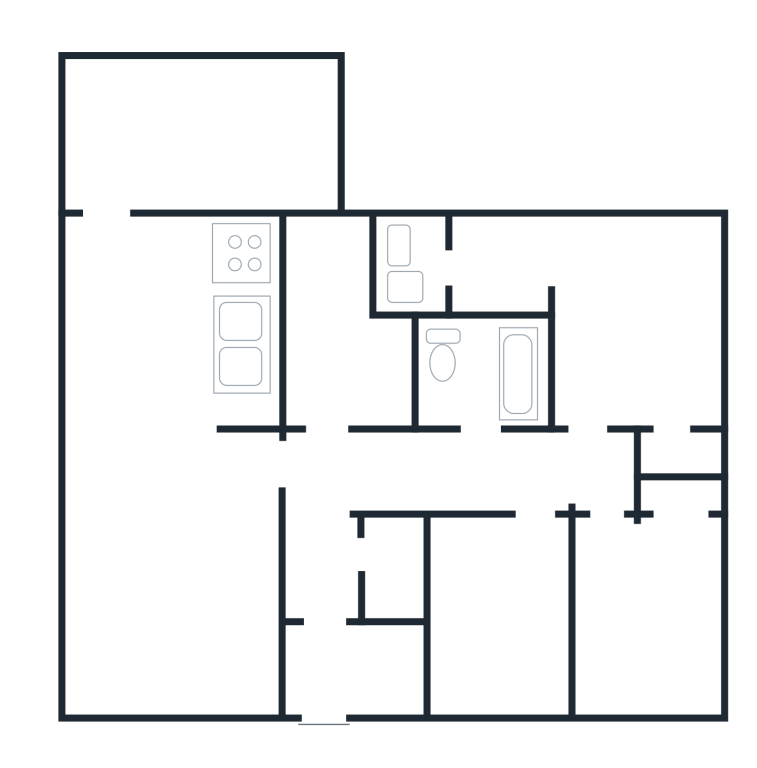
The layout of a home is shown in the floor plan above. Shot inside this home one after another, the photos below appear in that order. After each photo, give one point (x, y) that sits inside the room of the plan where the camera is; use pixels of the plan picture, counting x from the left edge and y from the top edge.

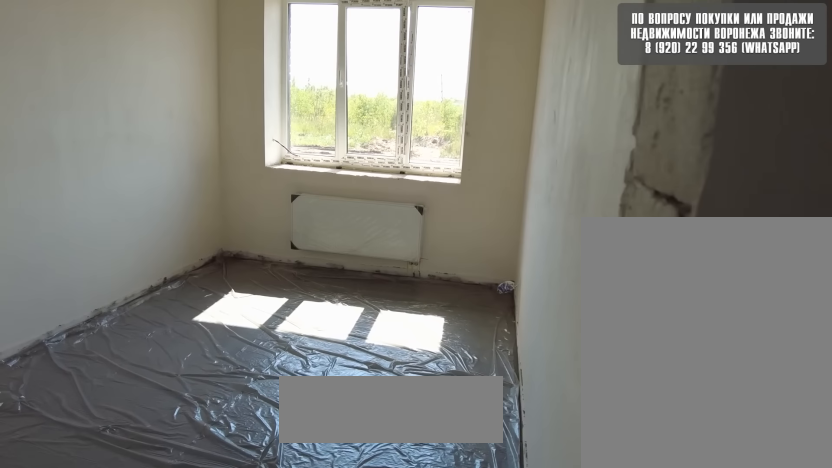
(625, 584)
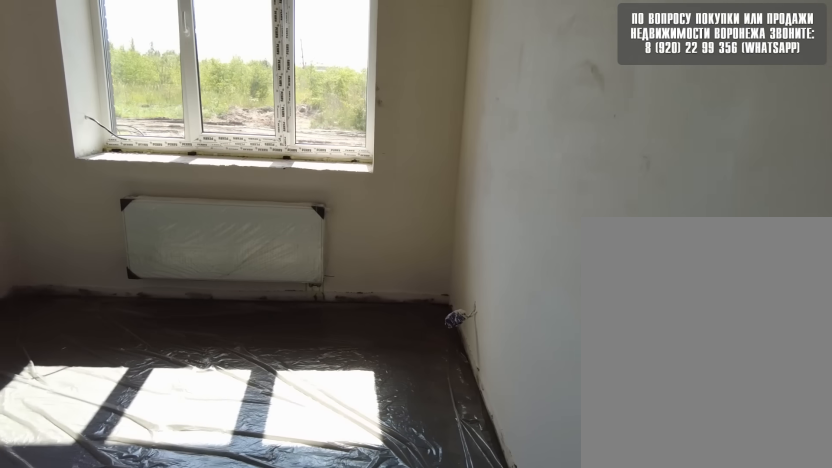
(628, 609)
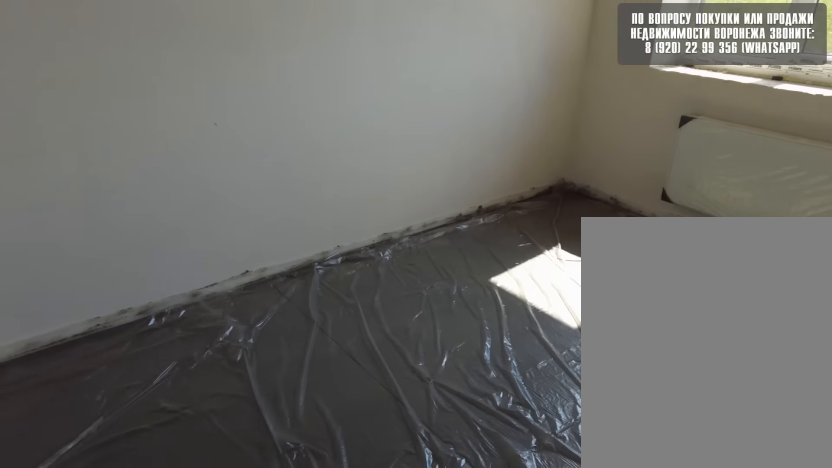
(627, 578)
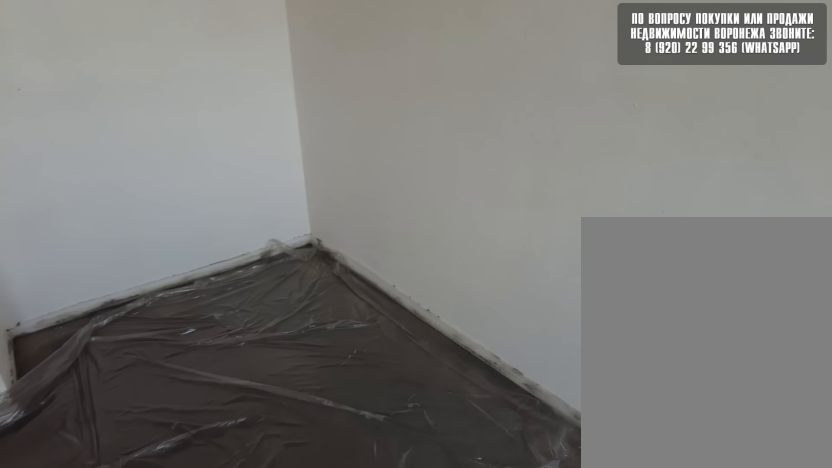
(628, 606)
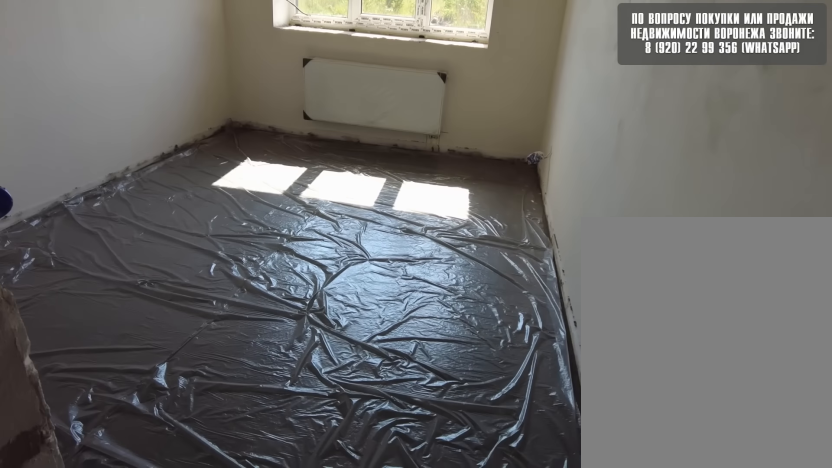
(628, 609)
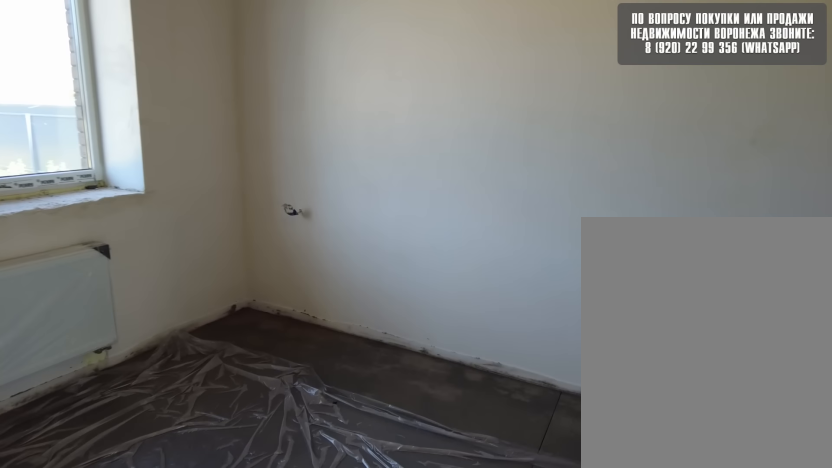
(624, 417)
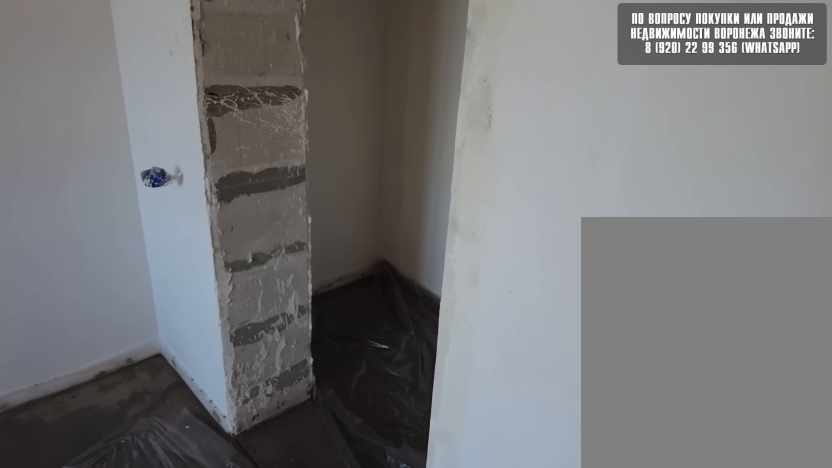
(623, 414)
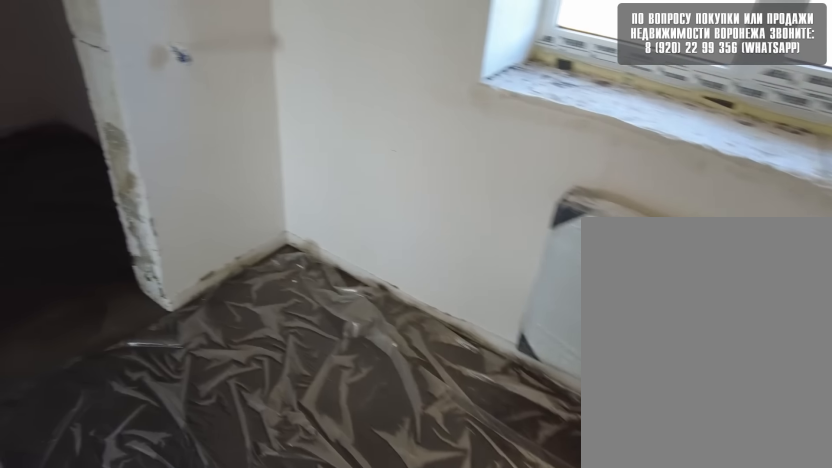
(618, 402)
